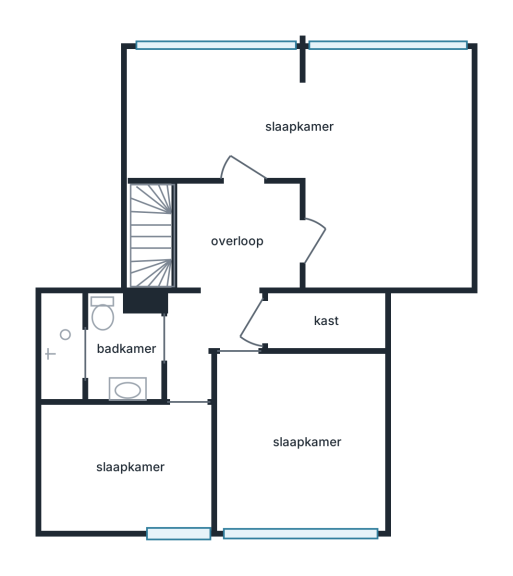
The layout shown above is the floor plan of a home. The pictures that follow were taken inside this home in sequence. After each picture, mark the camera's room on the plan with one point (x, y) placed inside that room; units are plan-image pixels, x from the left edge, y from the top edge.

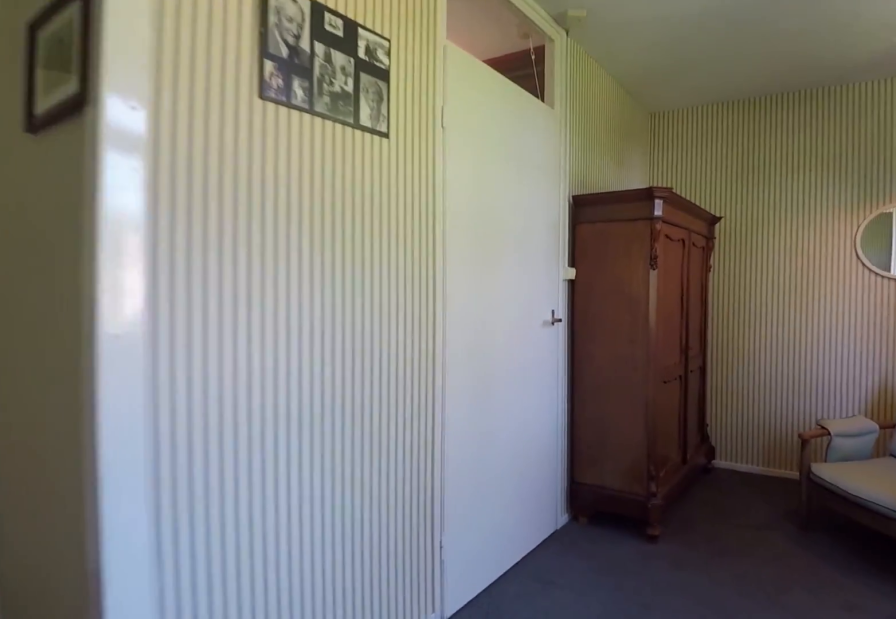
(321, 142)
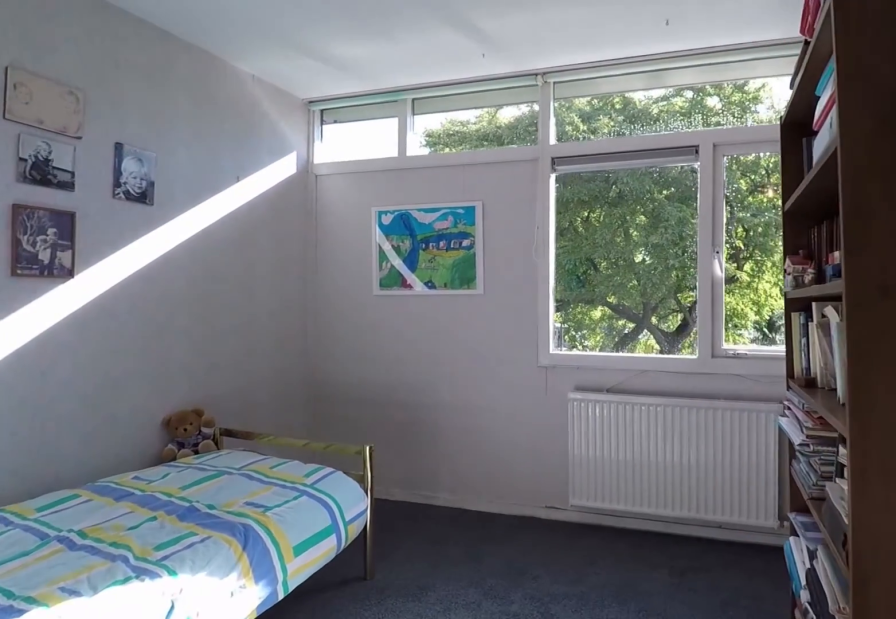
(298, 439)
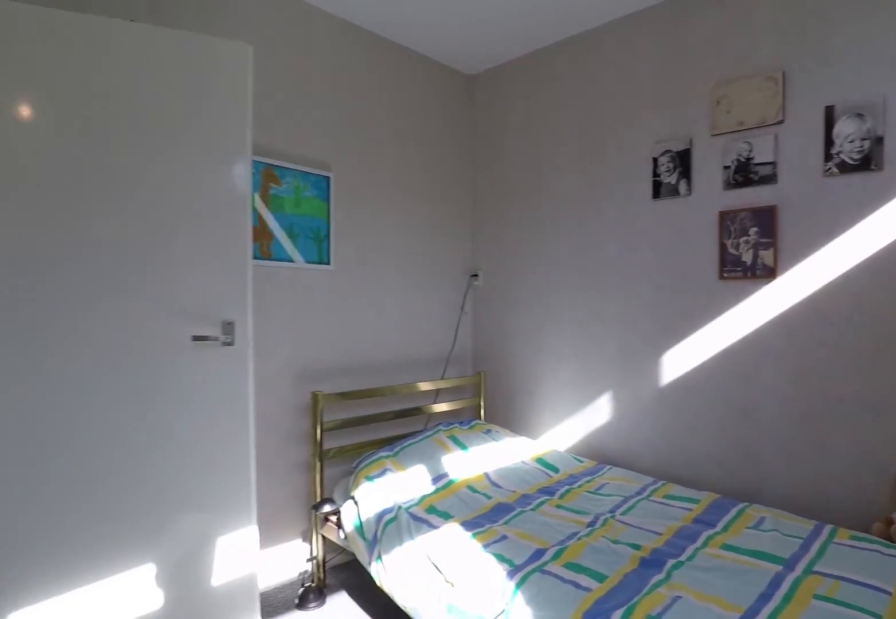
(297, 439)
